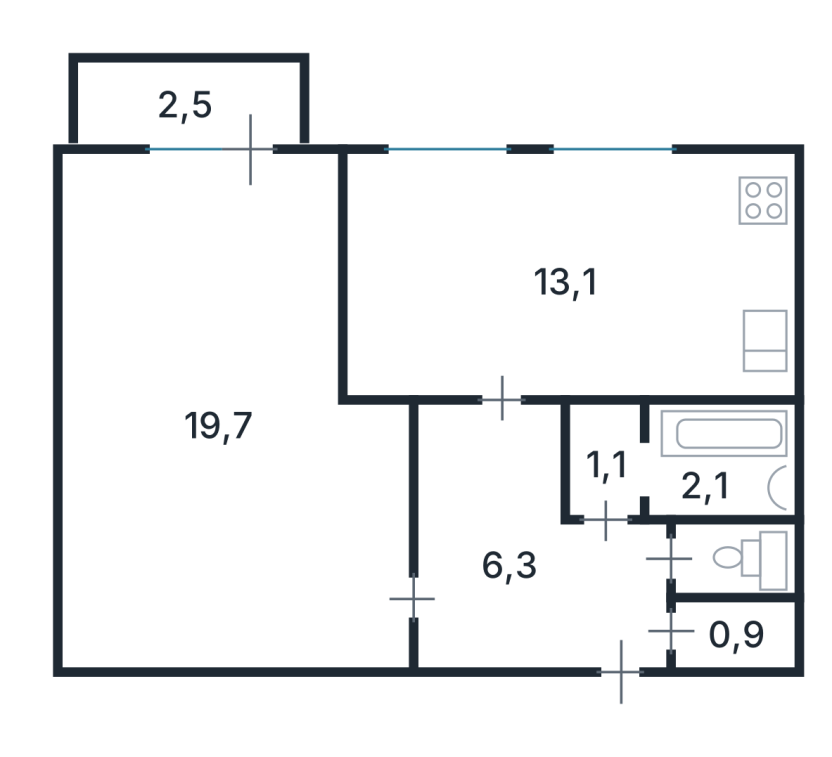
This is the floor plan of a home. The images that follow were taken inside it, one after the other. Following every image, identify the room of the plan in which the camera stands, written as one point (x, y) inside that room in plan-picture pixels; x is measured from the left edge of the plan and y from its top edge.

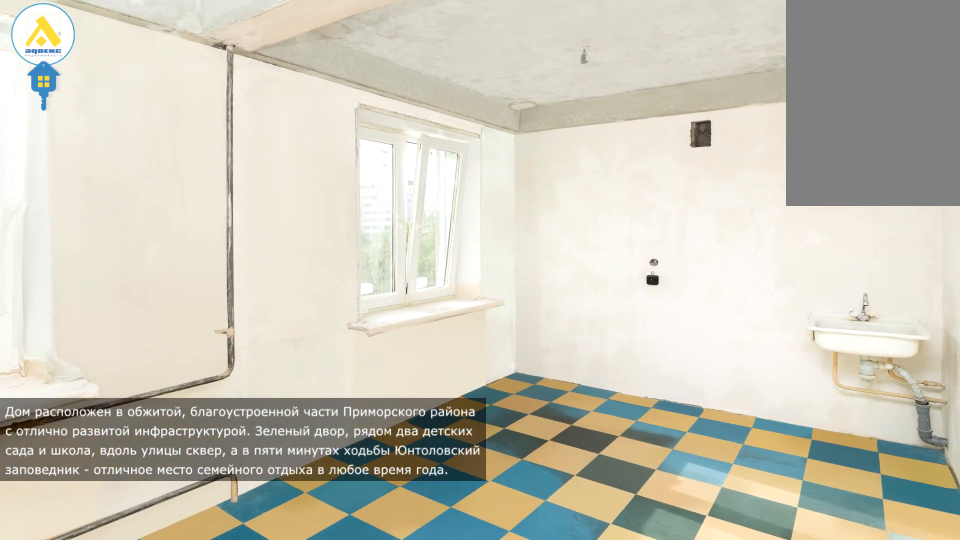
(563, 267)
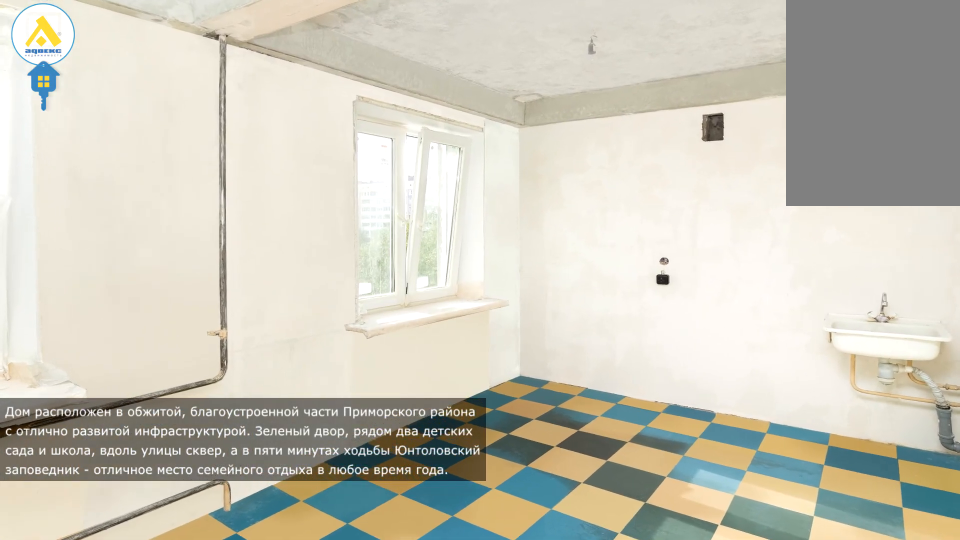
(563, 266)
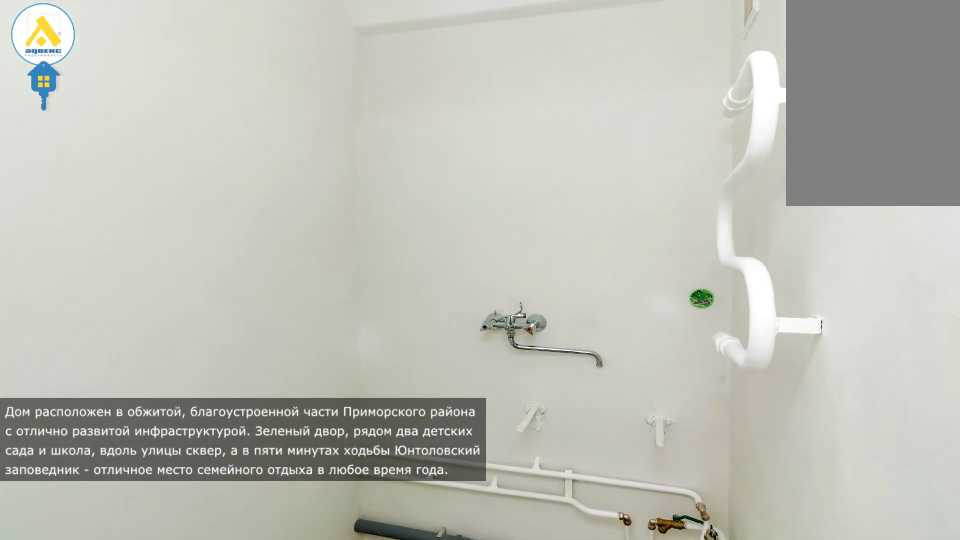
(701, 495)
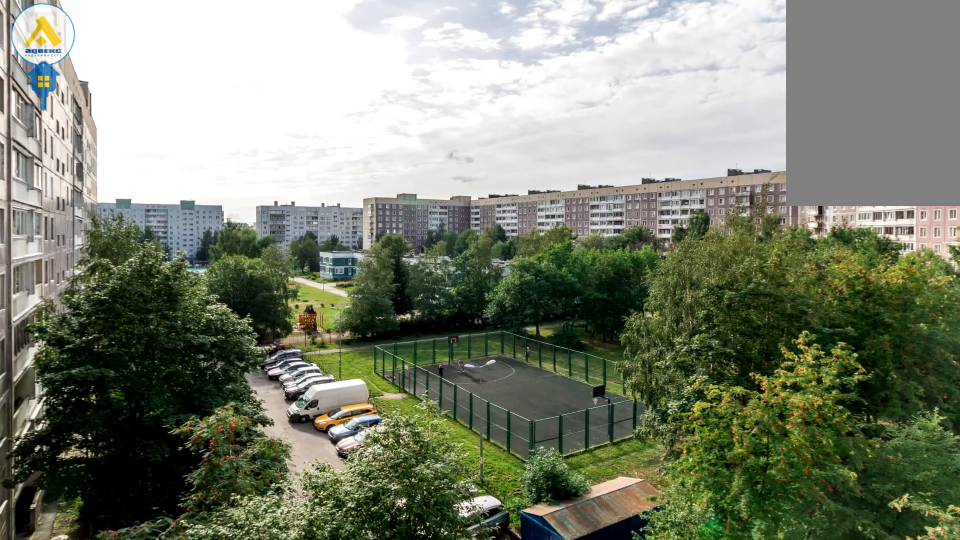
(188, 127)
